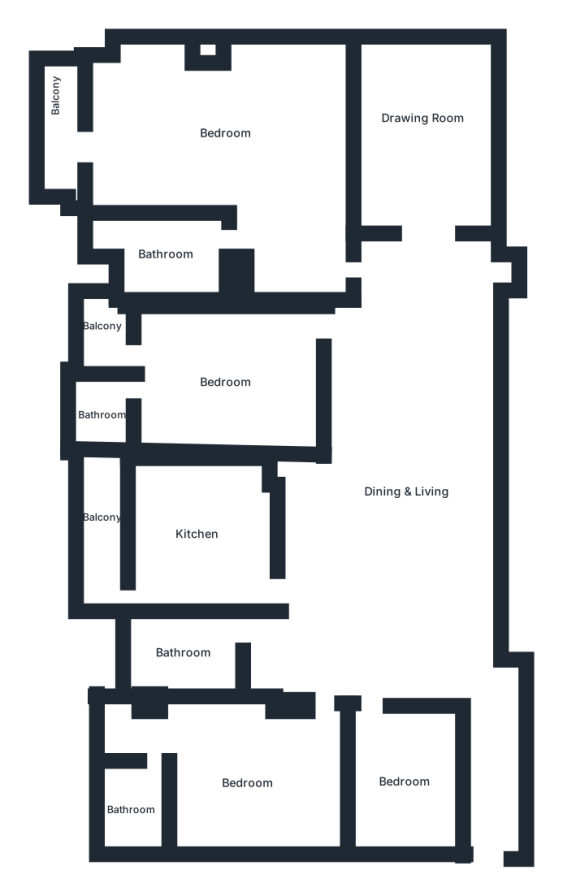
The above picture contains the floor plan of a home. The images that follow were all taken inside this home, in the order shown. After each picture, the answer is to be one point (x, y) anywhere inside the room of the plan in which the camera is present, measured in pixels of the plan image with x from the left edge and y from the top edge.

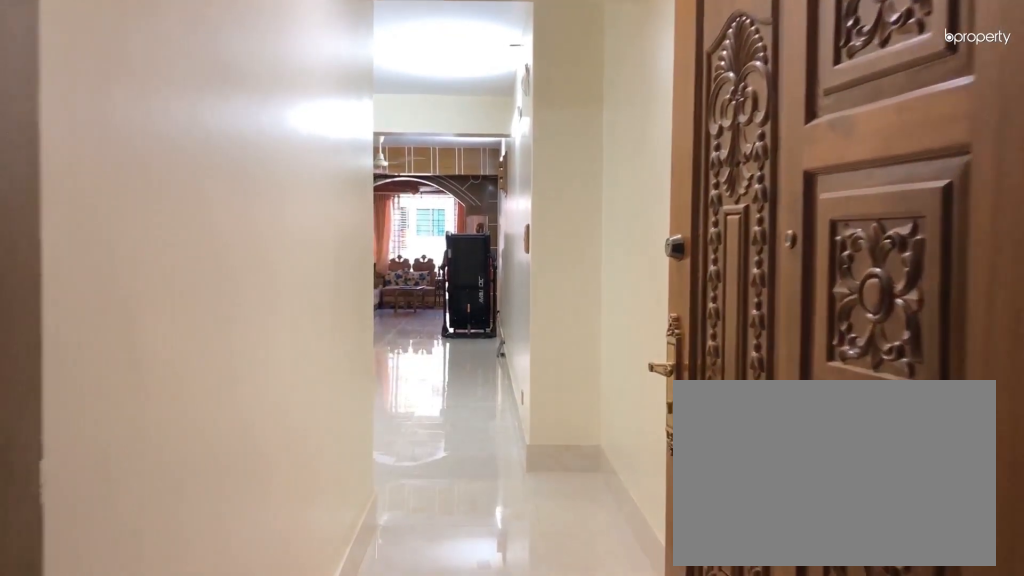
(496, 769)
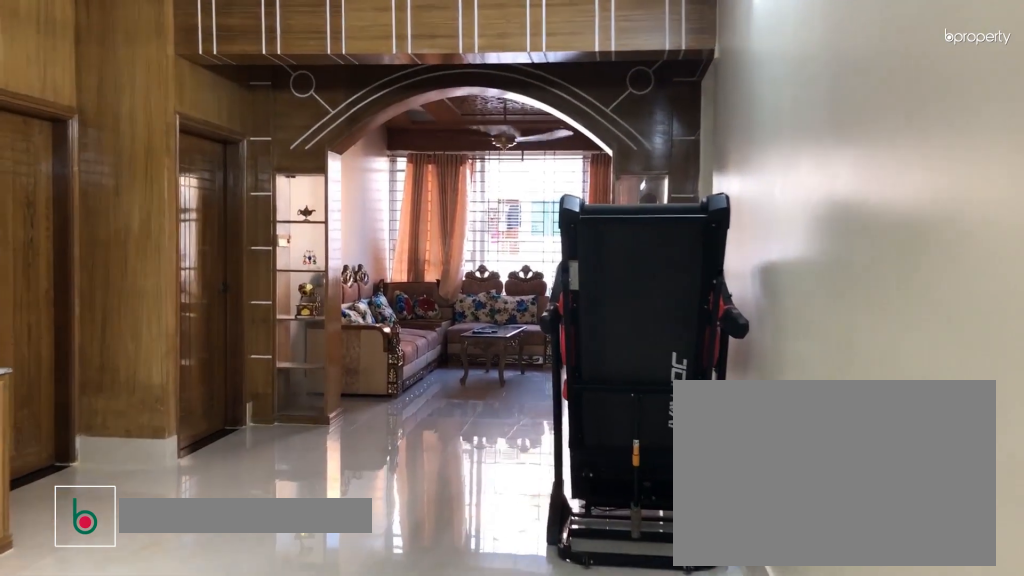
(419, 553)
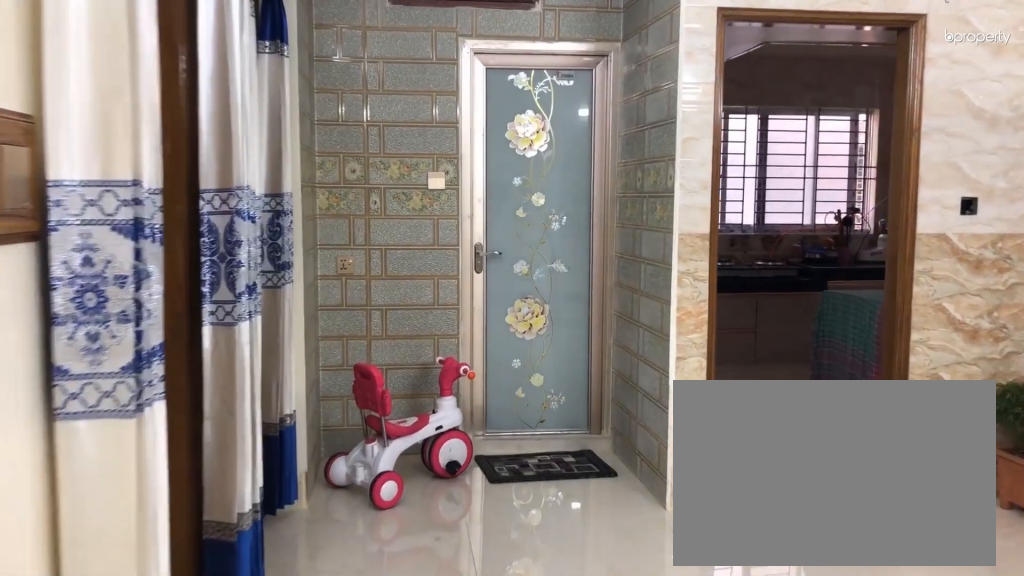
(381, 632)
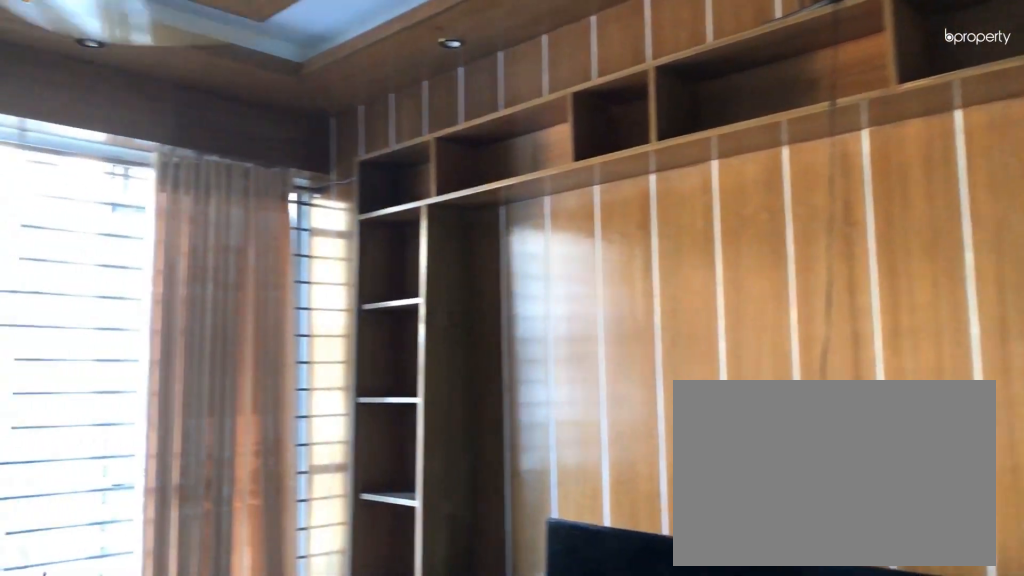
(426, 132)
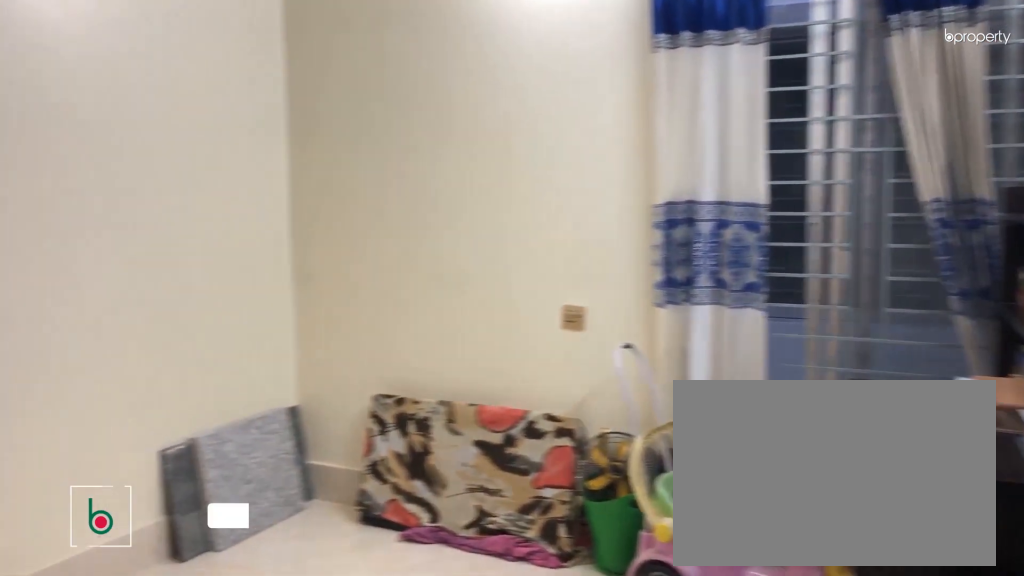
(406, 785)
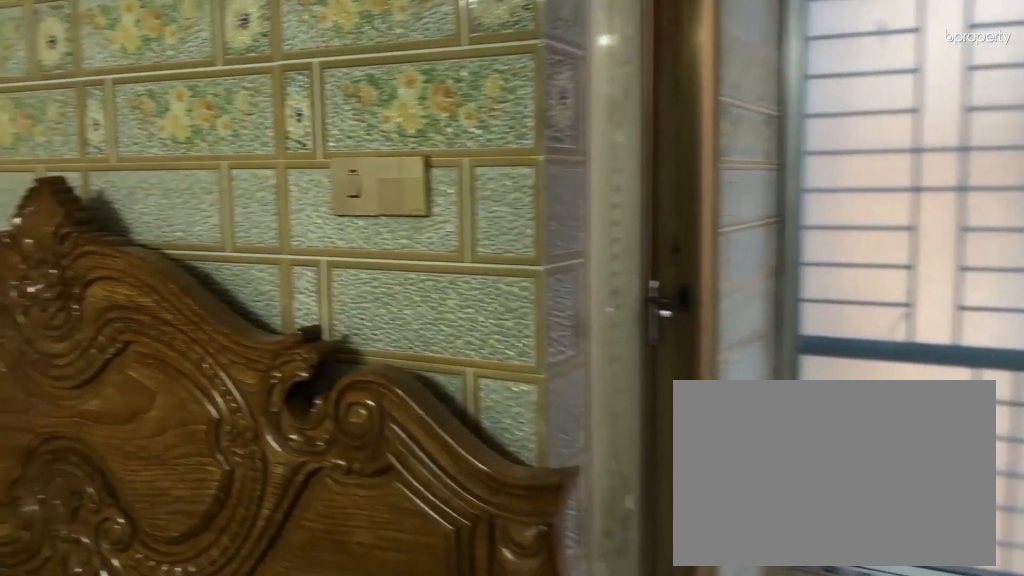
(251, 786)
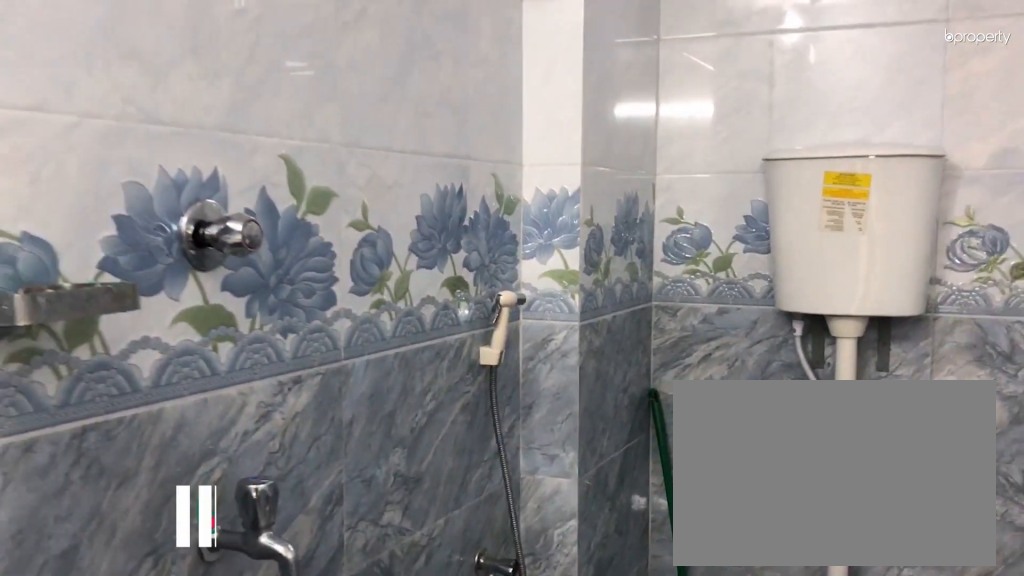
(178, 651)
